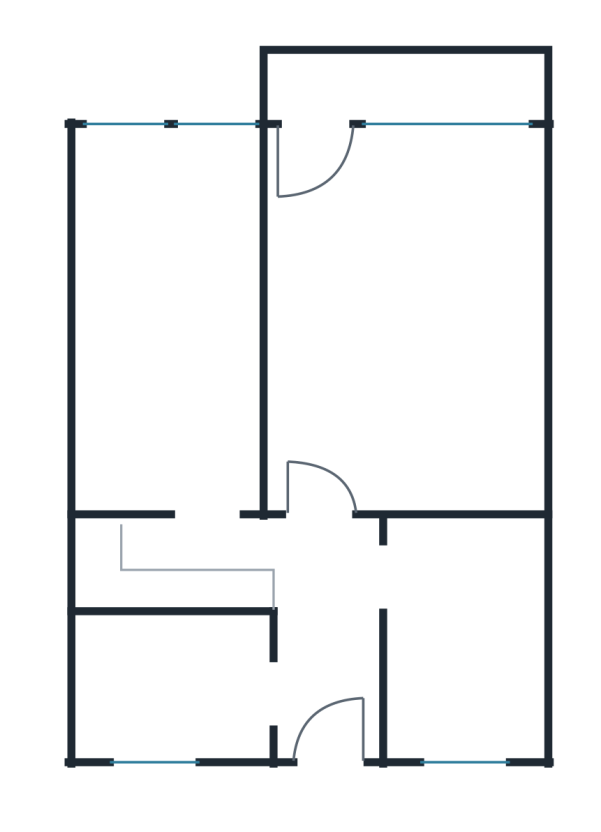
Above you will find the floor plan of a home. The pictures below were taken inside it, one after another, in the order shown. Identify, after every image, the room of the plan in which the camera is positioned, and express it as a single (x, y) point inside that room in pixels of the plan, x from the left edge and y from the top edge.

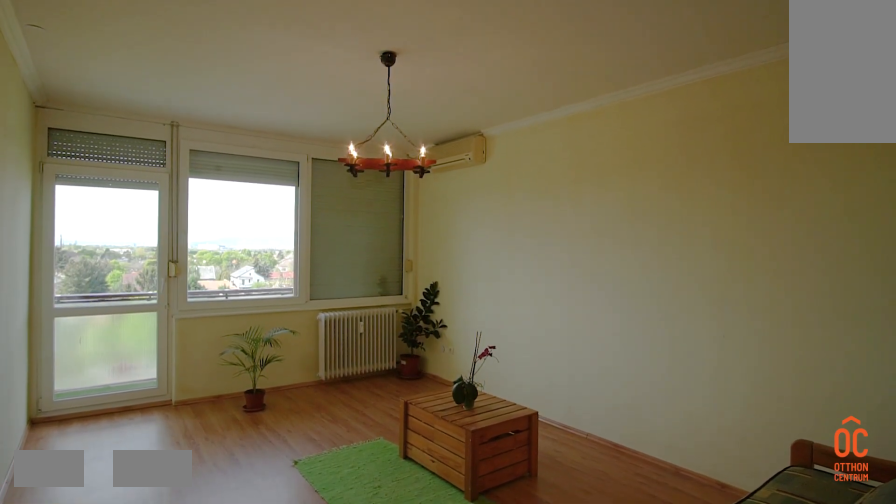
(416, 327)
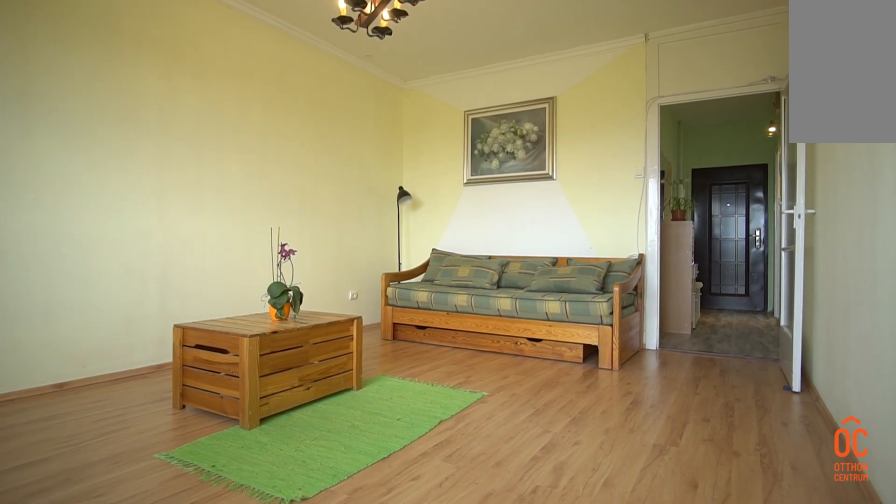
(416, 328)
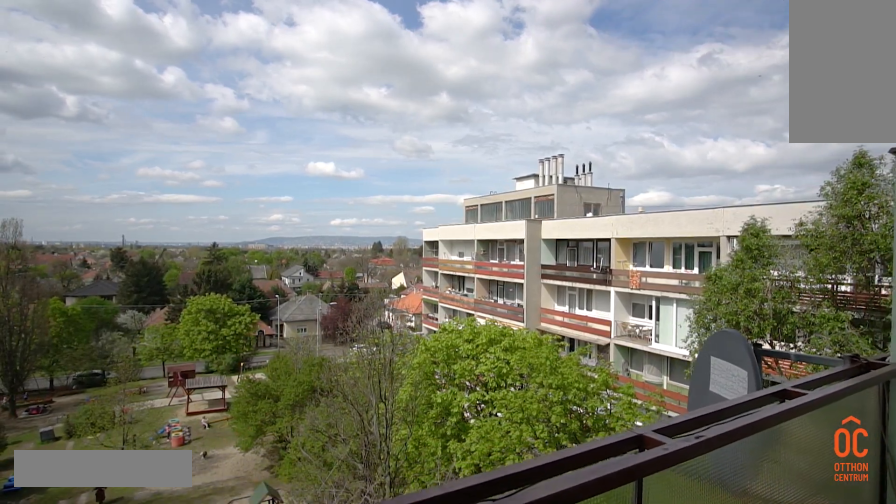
(418, 88)
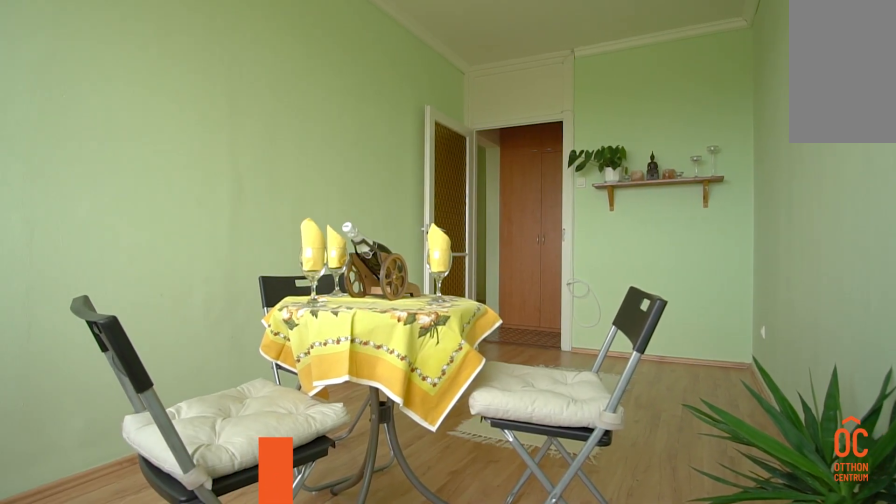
(177, 313)
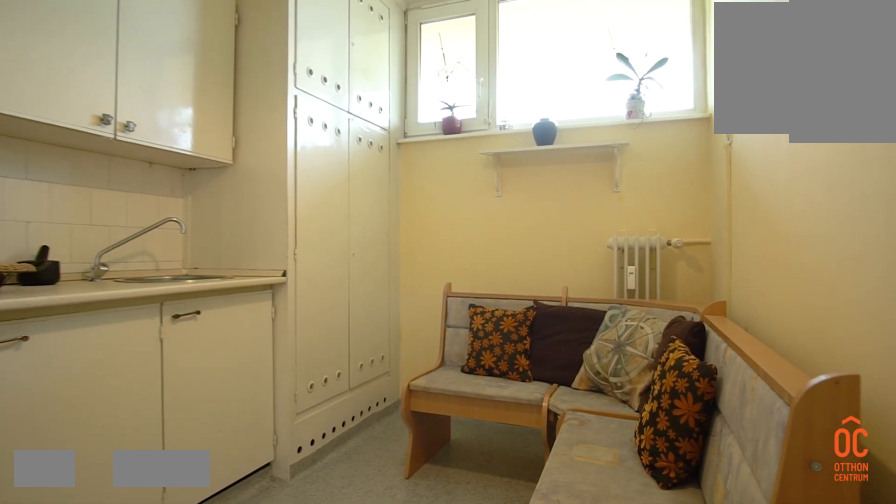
(470, 646)
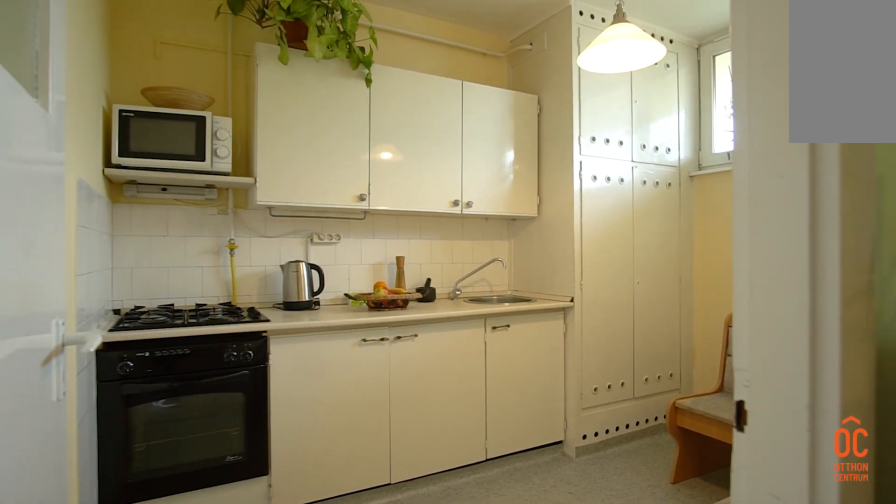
(469, 647)
